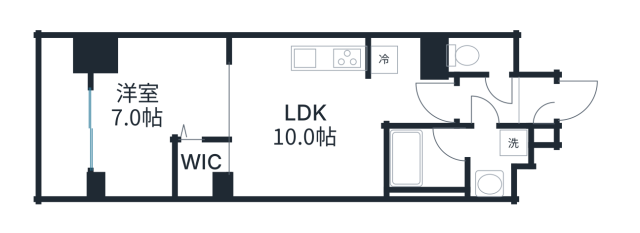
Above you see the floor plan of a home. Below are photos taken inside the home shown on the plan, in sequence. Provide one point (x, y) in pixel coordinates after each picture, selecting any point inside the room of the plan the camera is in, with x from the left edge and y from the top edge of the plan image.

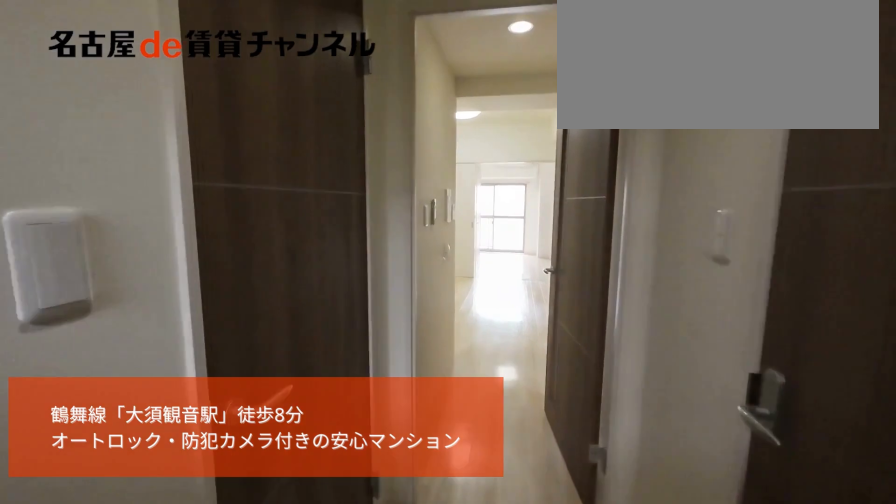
(537, 106)
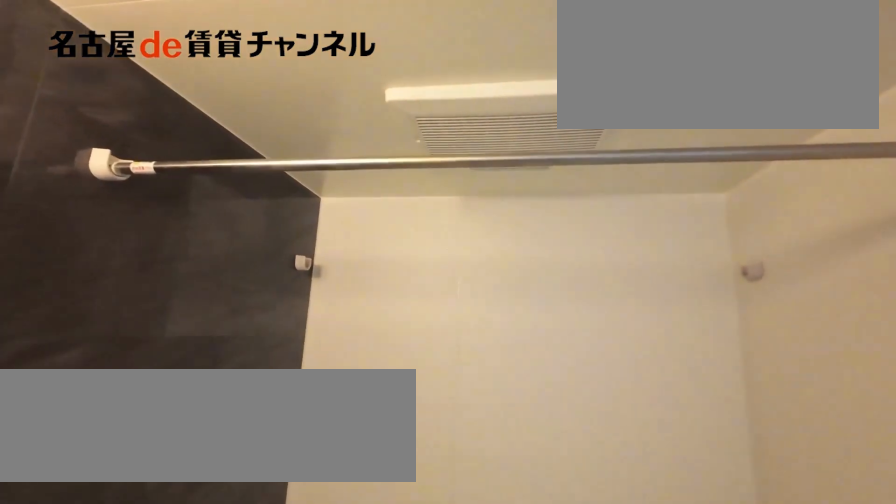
(454, 160)
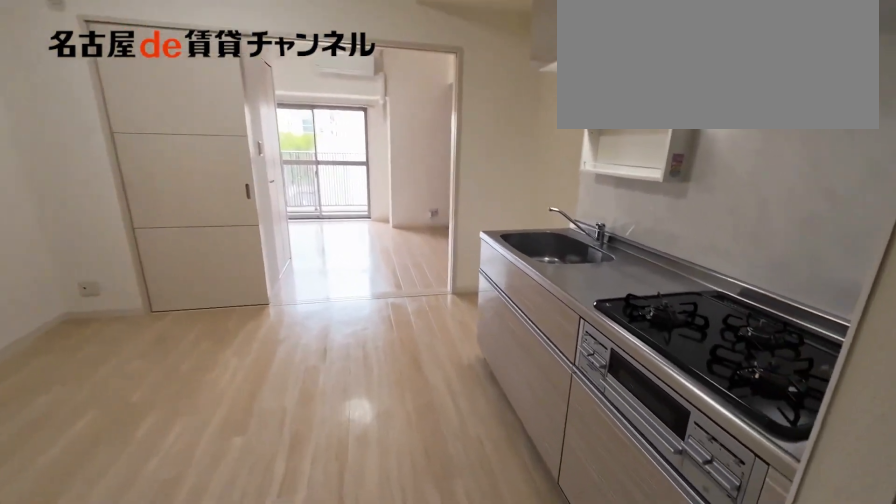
(307, 116)
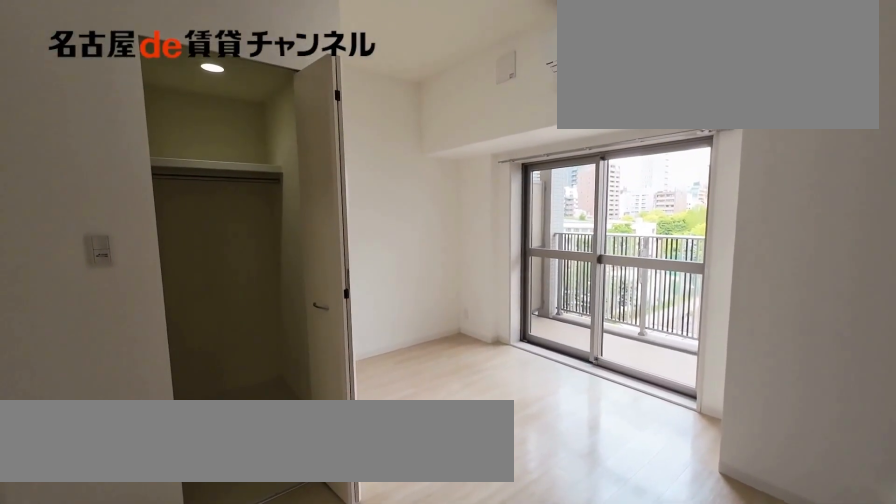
(159, 116)
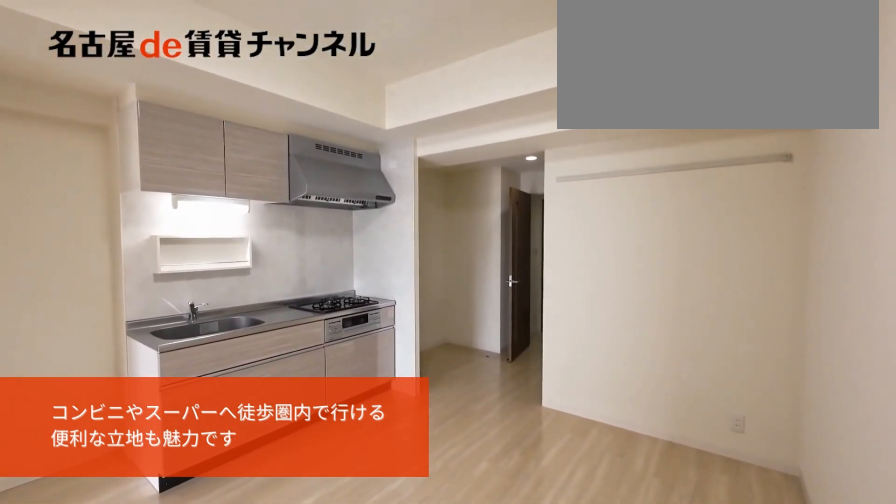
(307, 116)
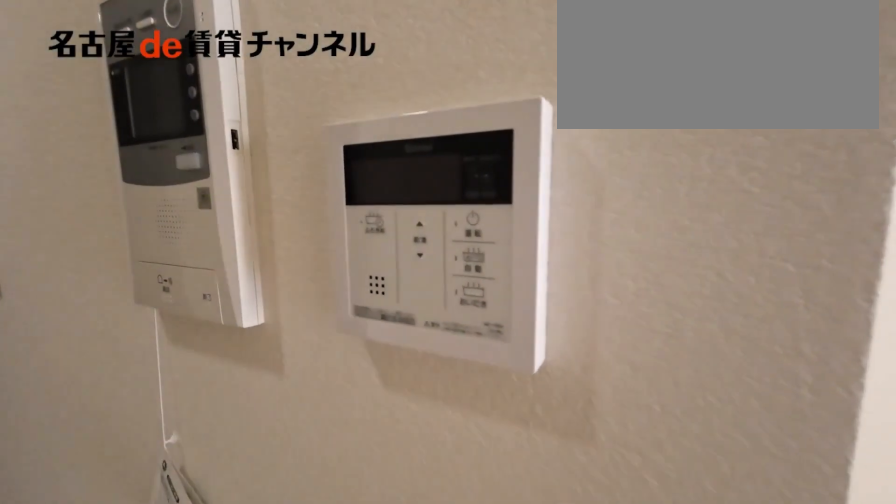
(307, 116)
